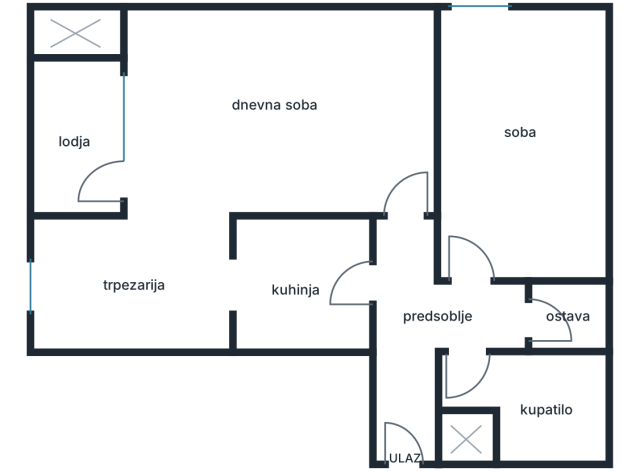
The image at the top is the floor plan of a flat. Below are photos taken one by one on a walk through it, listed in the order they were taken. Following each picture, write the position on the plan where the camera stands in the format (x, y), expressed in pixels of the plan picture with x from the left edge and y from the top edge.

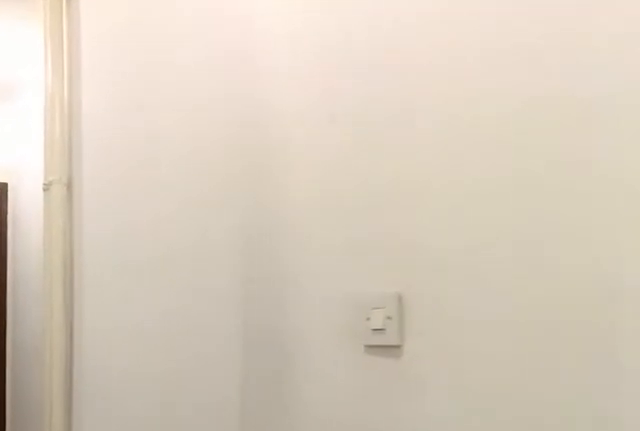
(394, 277)
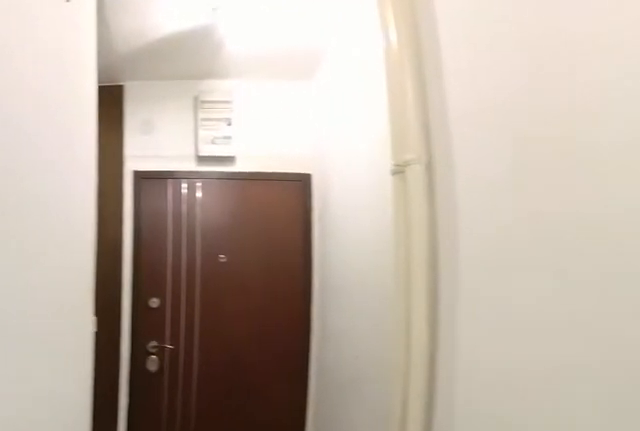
(388, 290)
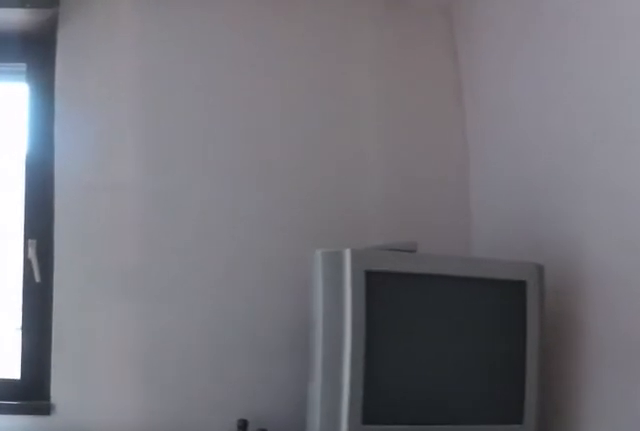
(483, 146)
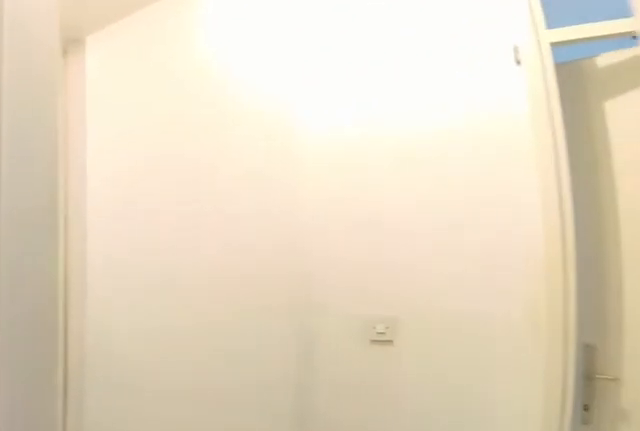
(484, 269)
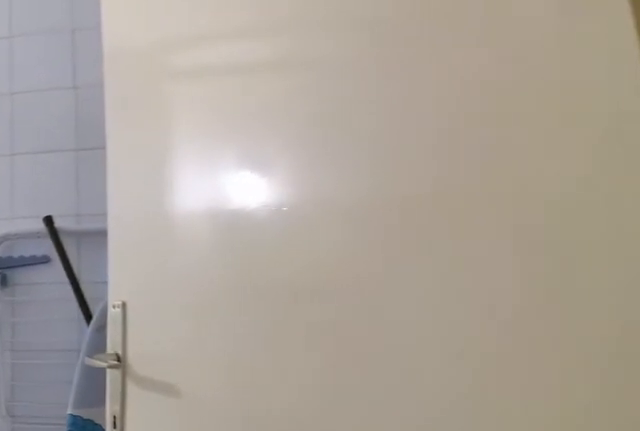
(482, 314)
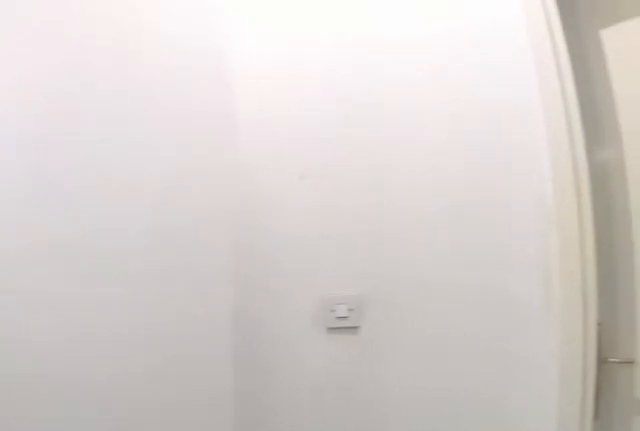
(493, 311)
